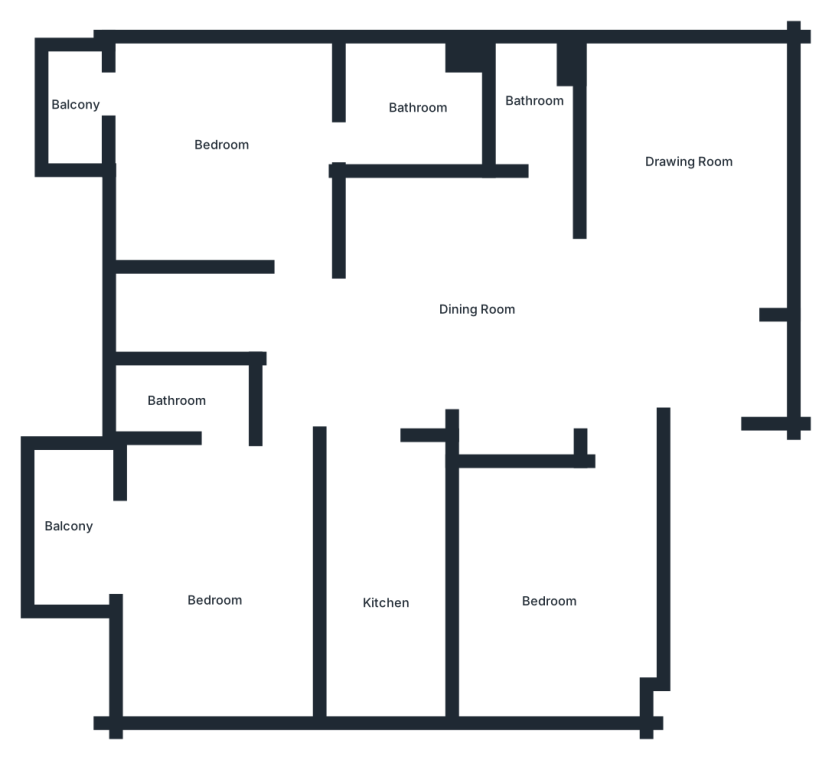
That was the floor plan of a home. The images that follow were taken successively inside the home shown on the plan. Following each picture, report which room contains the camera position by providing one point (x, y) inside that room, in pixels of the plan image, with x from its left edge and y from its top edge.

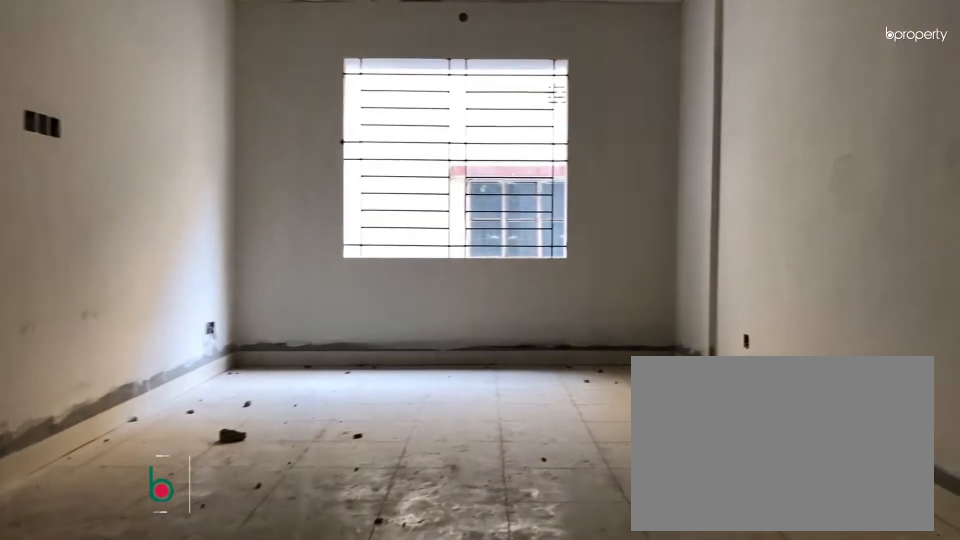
(700, 358)
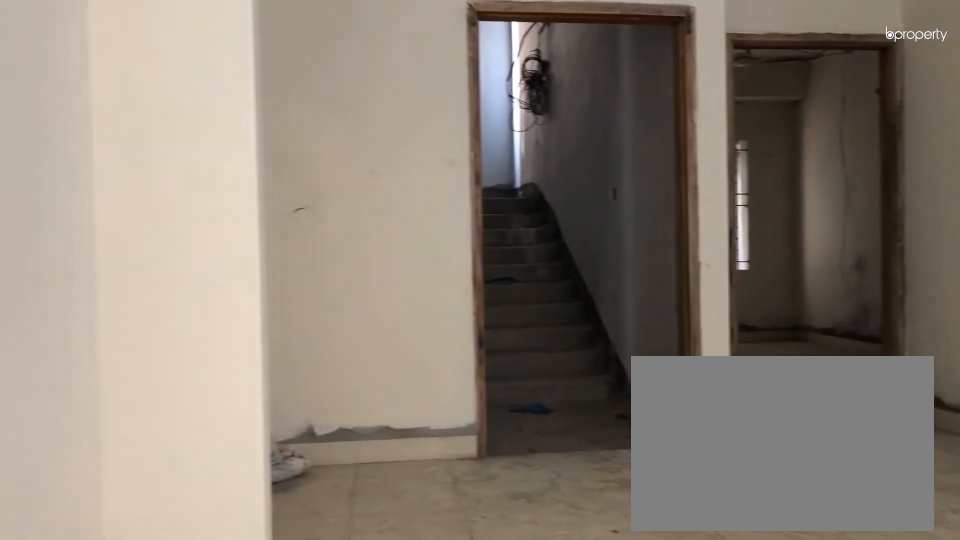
(683, 287)
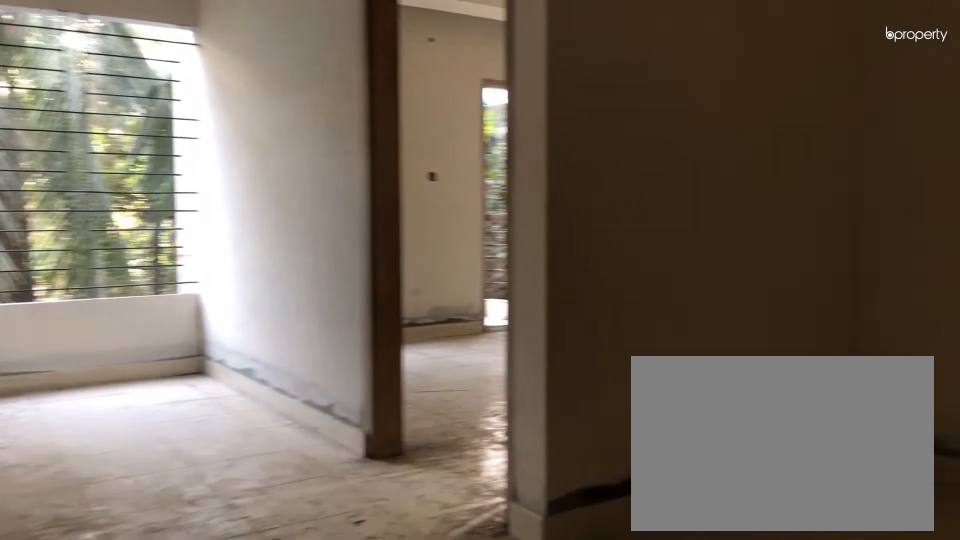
(453, 301)
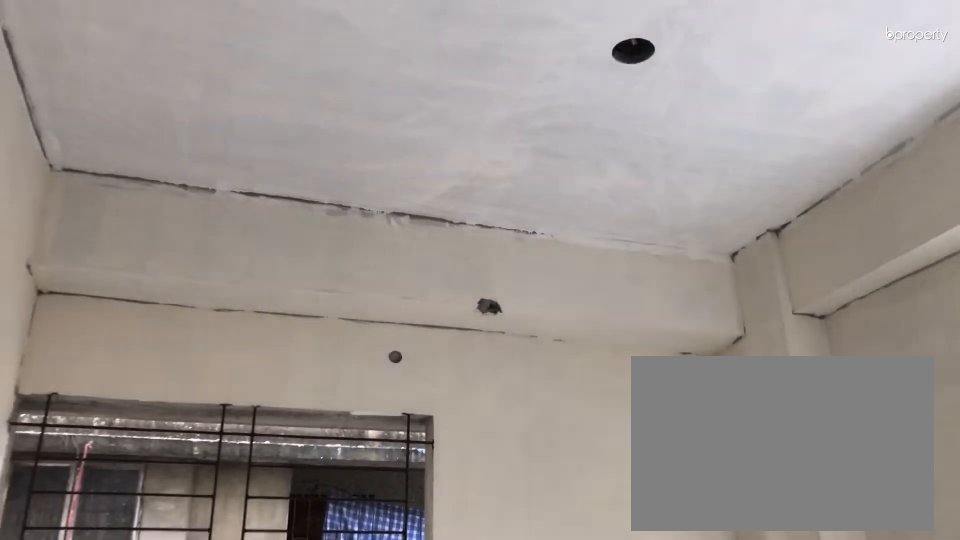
(214, 572)
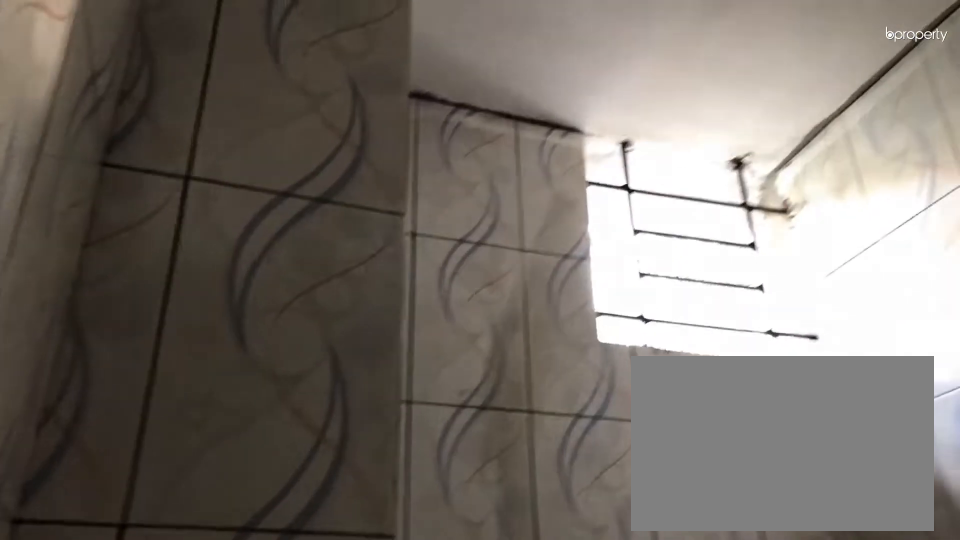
(172, 405)
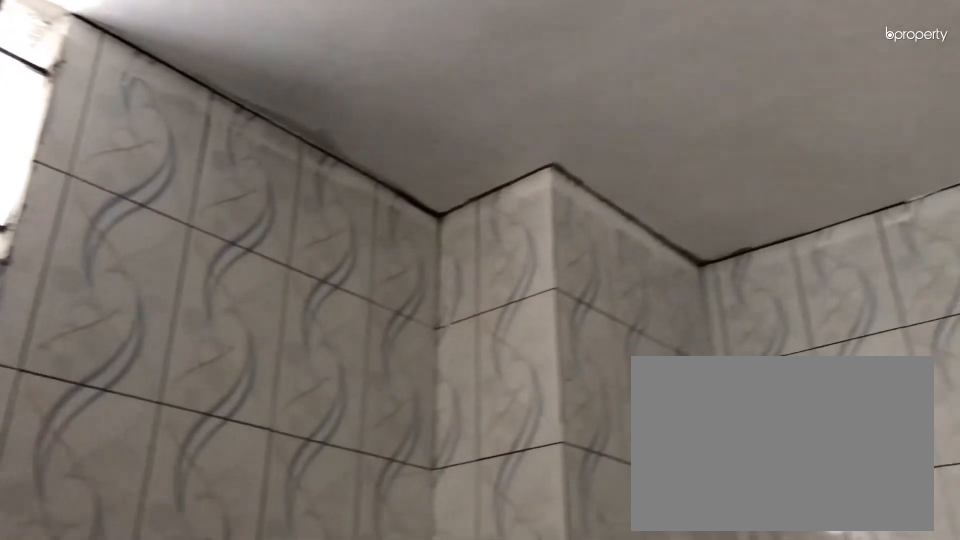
(411, 112)
